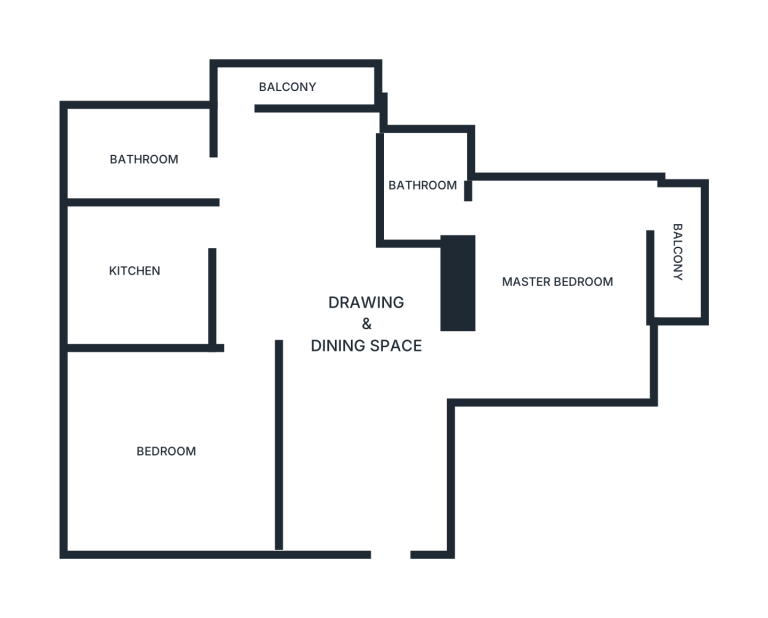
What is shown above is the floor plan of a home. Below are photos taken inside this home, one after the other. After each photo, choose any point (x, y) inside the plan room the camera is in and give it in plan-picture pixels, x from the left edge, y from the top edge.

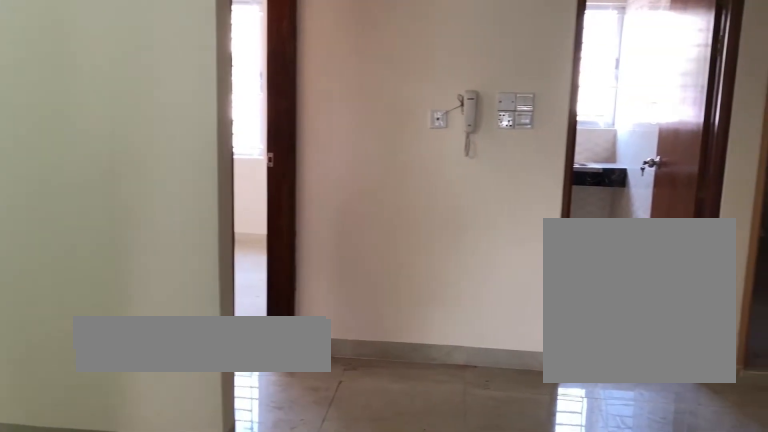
(374, 407)
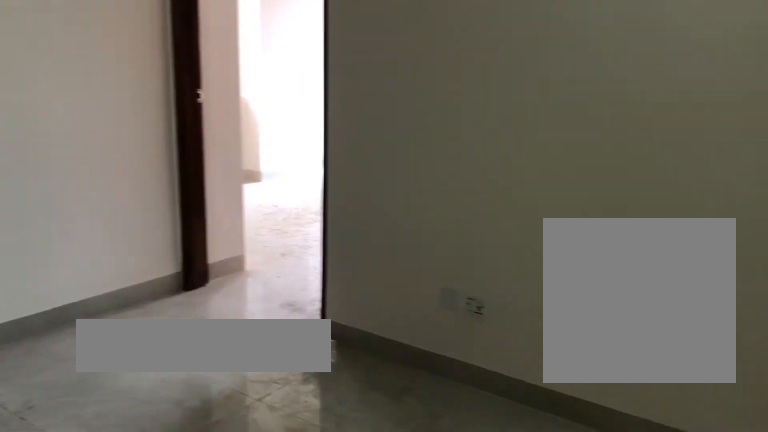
(373, 408)
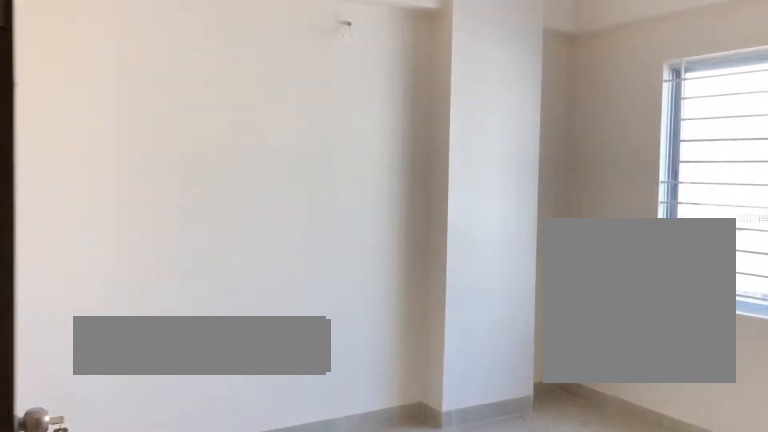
(166, 450)
